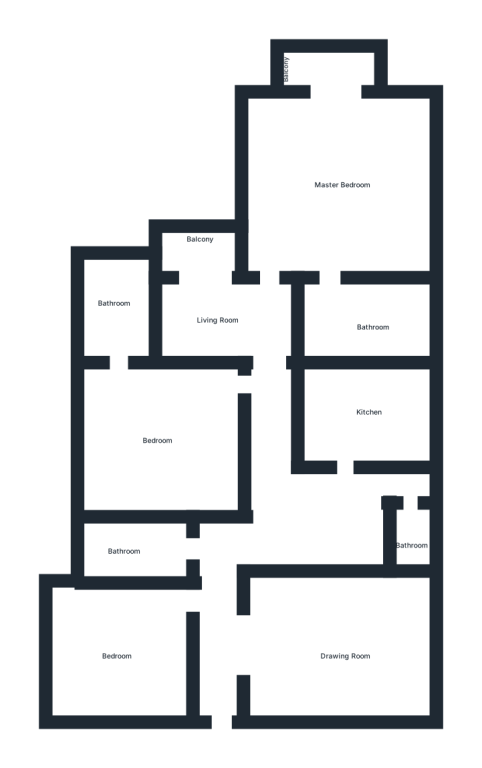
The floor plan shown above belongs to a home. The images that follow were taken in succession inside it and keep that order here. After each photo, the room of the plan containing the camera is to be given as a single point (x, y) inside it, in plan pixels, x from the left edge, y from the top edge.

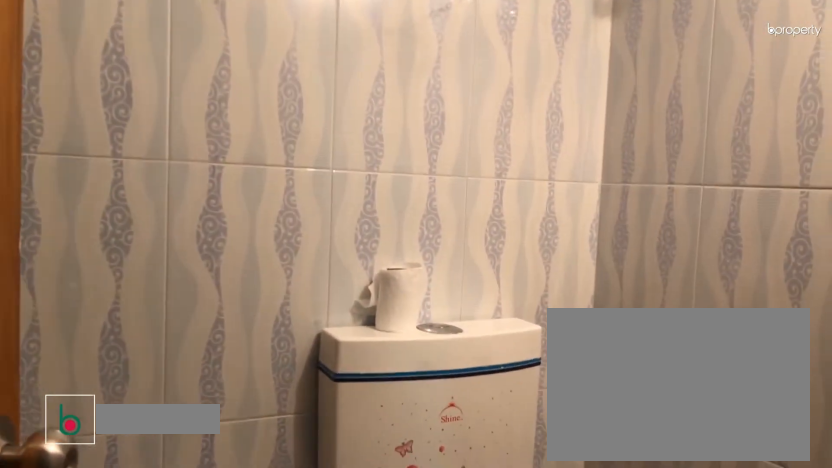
(413, 531)
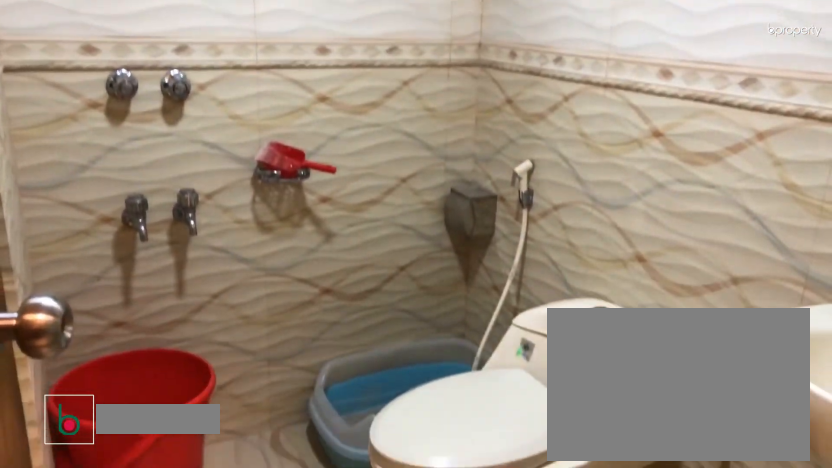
(128, 553)
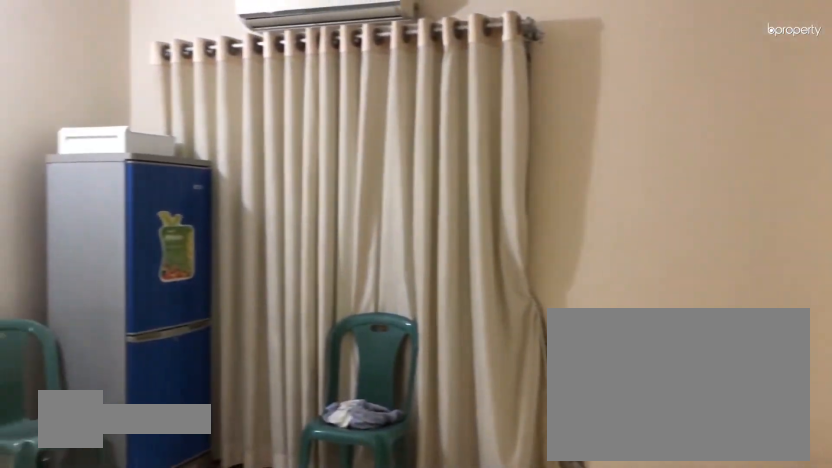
(142, 431)
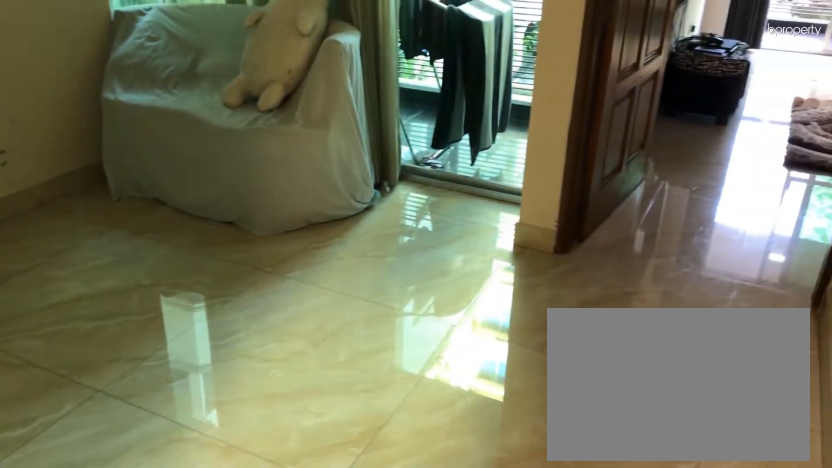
(208, 312)
